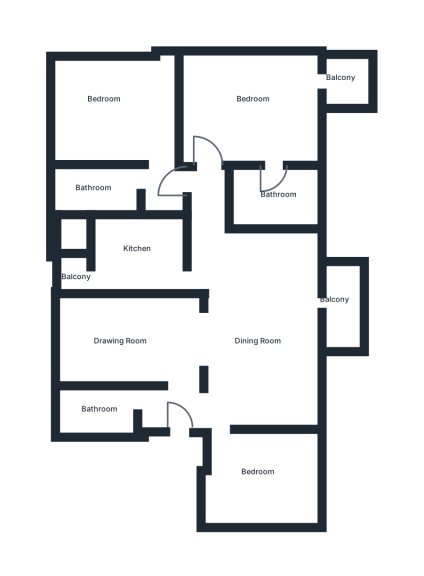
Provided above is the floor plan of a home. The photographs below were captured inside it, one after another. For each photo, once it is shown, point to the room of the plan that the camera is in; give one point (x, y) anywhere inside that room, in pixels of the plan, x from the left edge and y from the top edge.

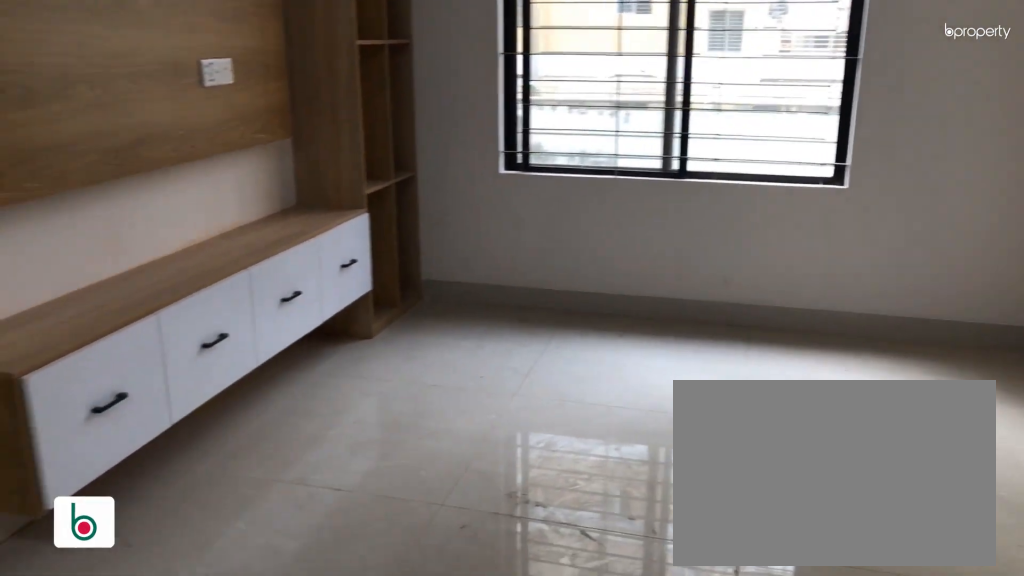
(129, 344)
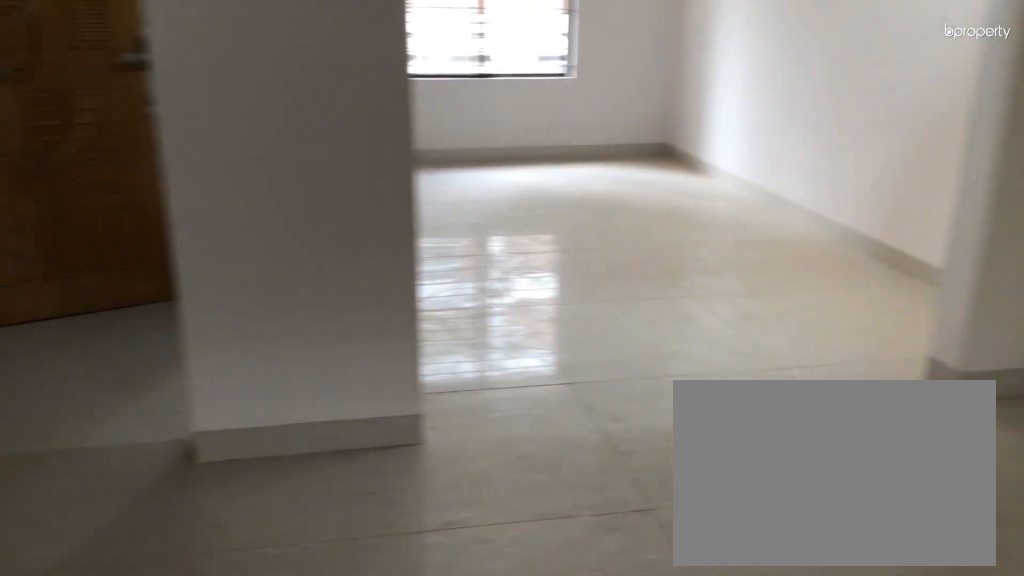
(270, 355)
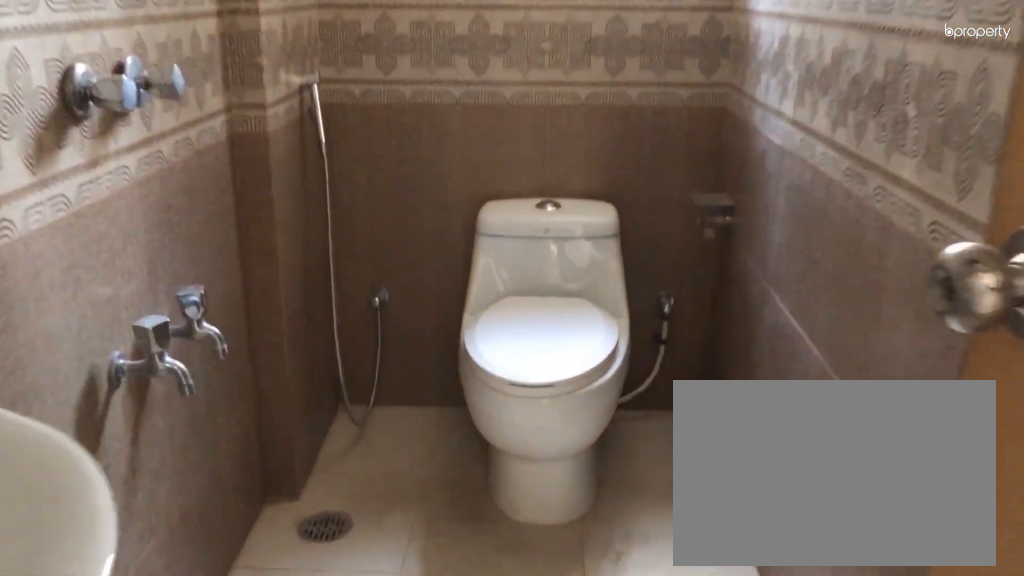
(94, 410)
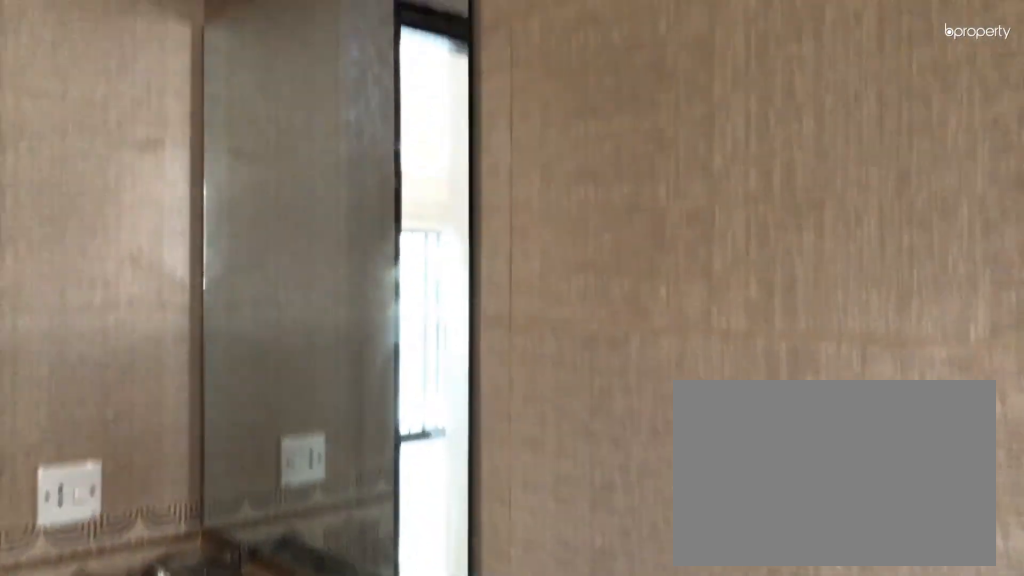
(94, 410)
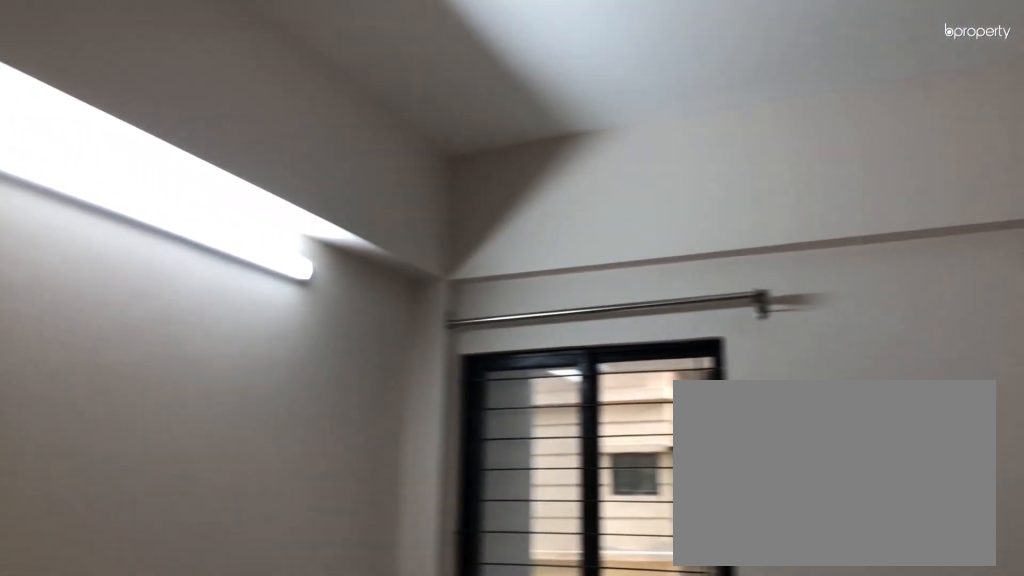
(246, 482)
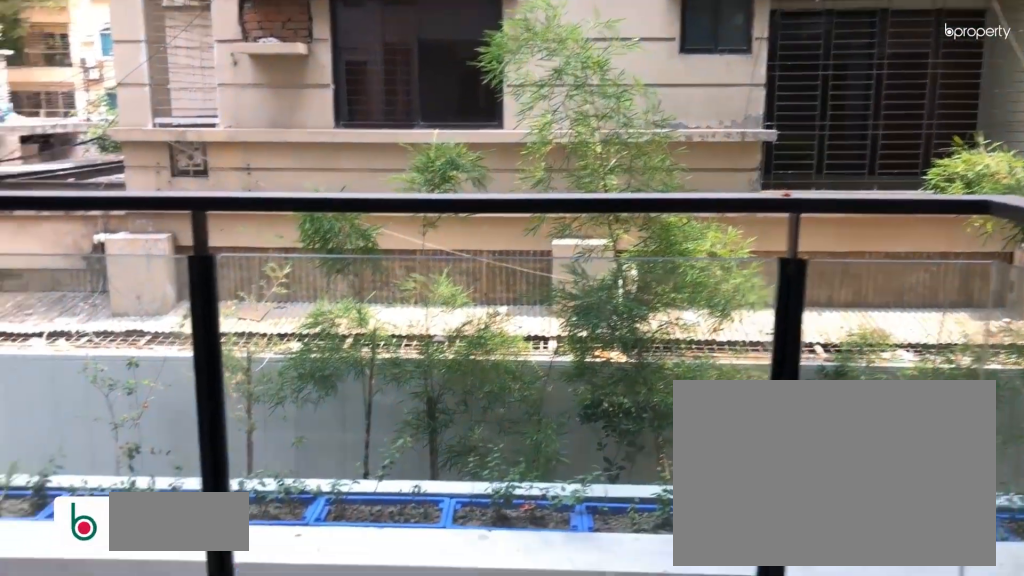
(346, 302)
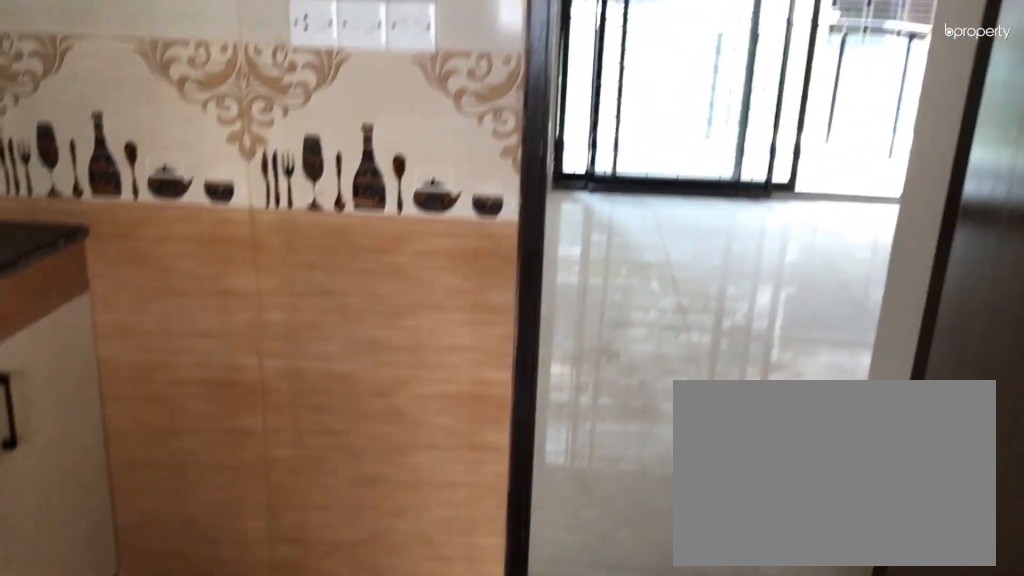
(150, 263)
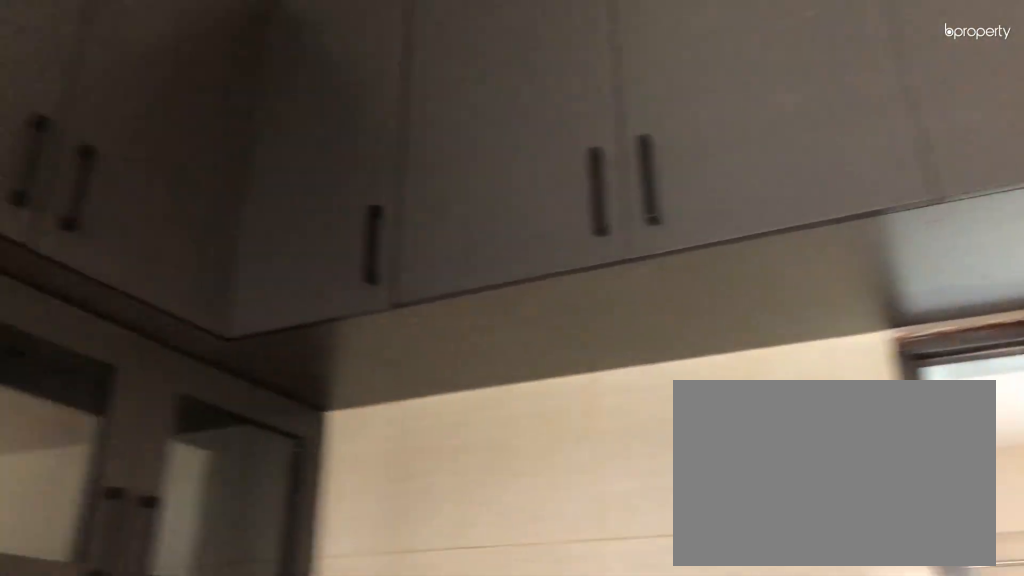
(150, 263)
